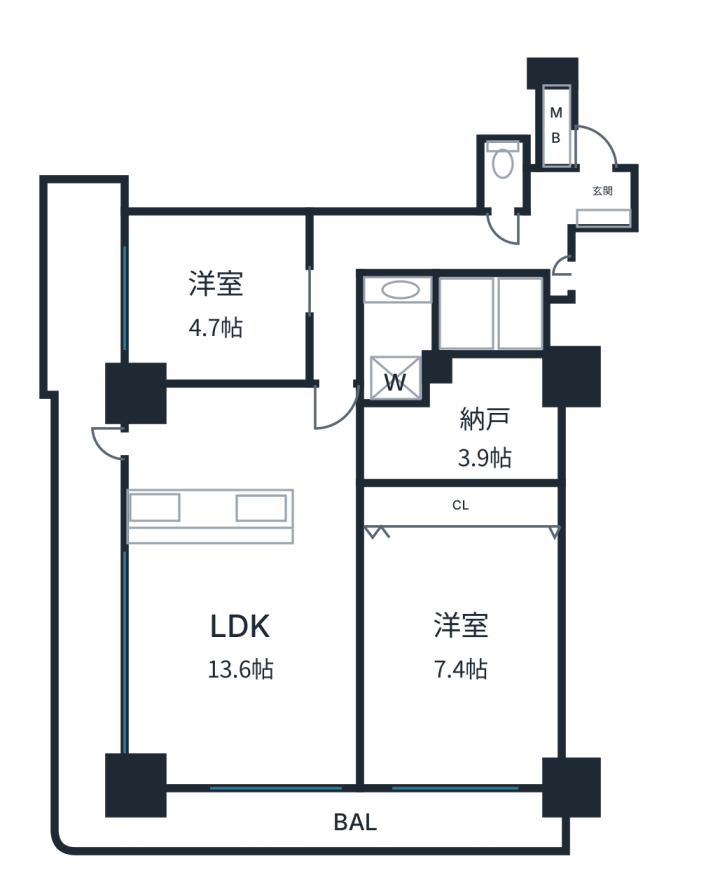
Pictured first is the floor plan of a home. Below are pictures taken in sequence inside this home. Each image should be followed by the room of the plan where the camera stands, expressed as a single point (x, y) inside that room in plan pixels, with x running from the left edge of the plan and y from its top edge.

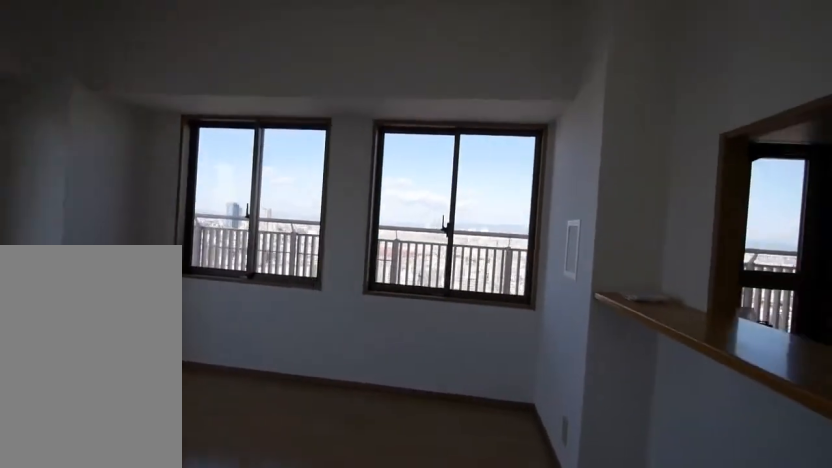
(243, 658)
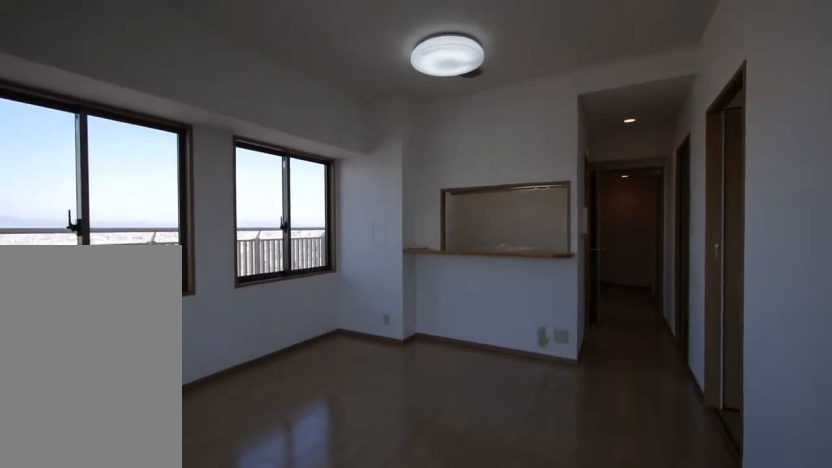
(243, 658)
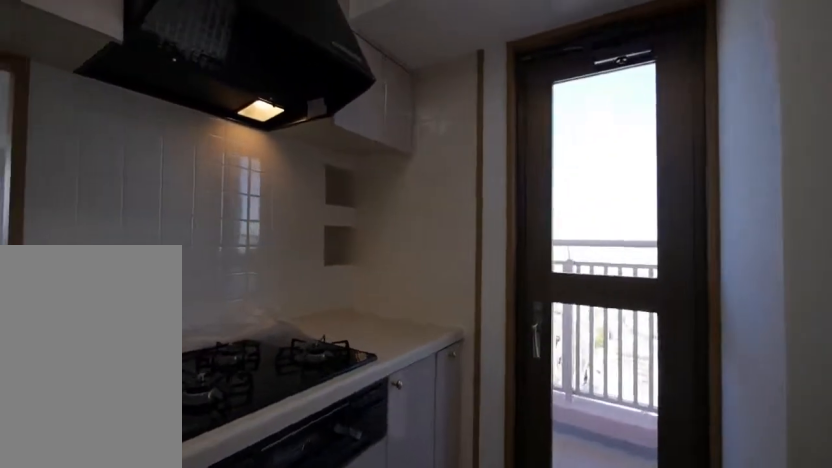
(243, 456)
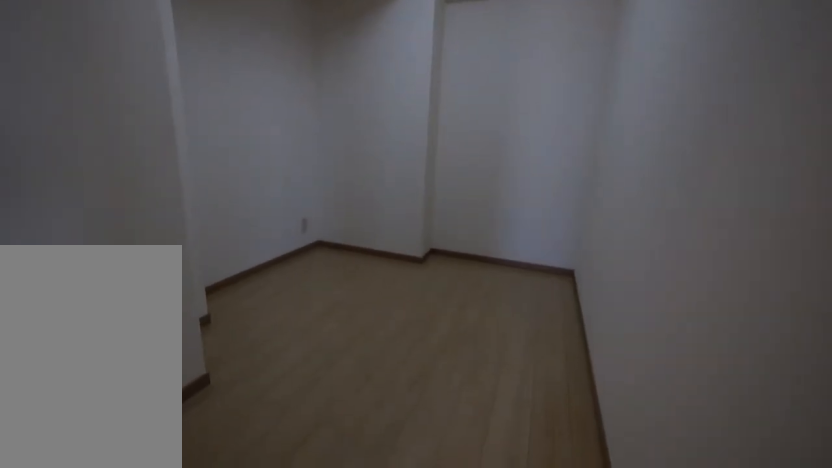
(441, 456)
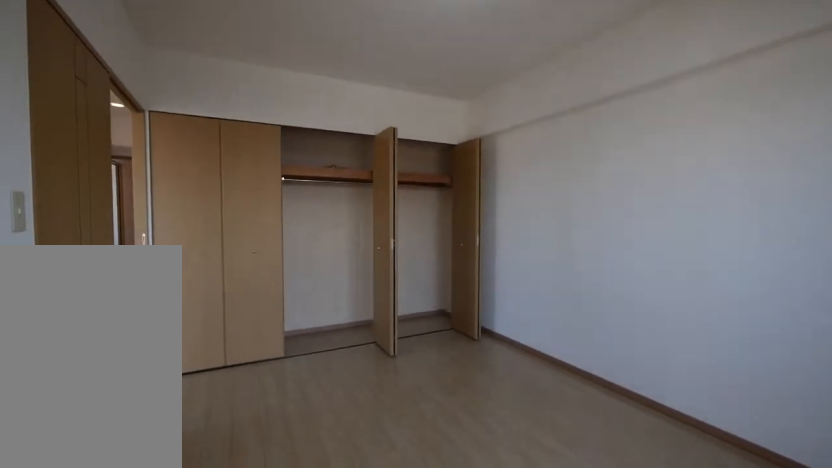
(441, 641)
